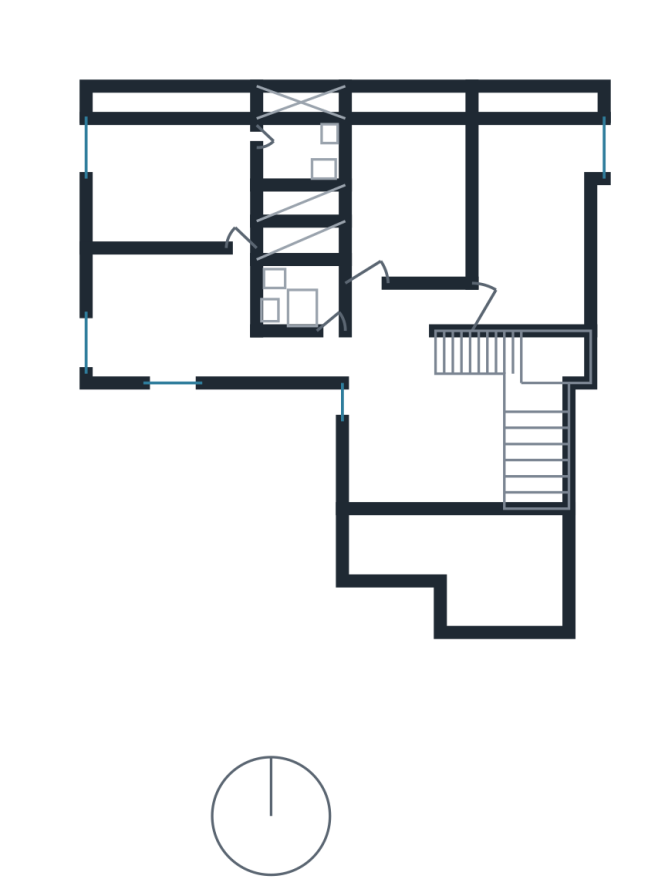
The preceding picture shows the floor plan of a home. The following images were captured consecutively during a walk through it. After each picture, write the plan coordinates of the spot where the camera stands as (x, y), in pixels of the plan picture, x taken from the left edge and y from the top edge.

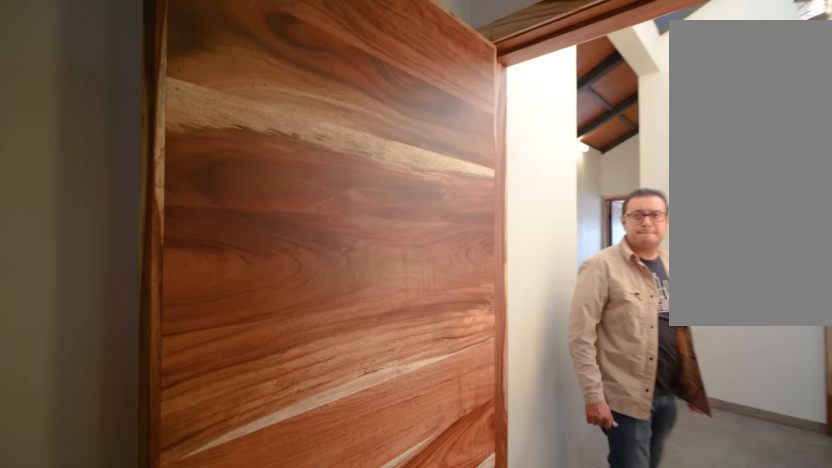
(540, 291)
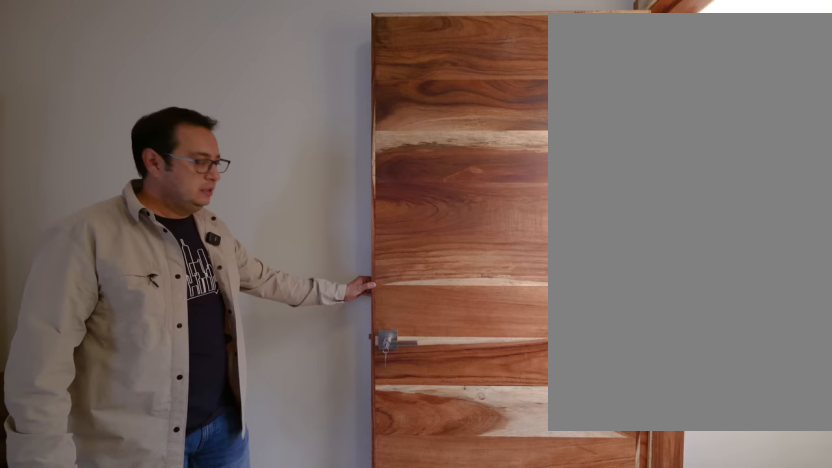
(509, 302)
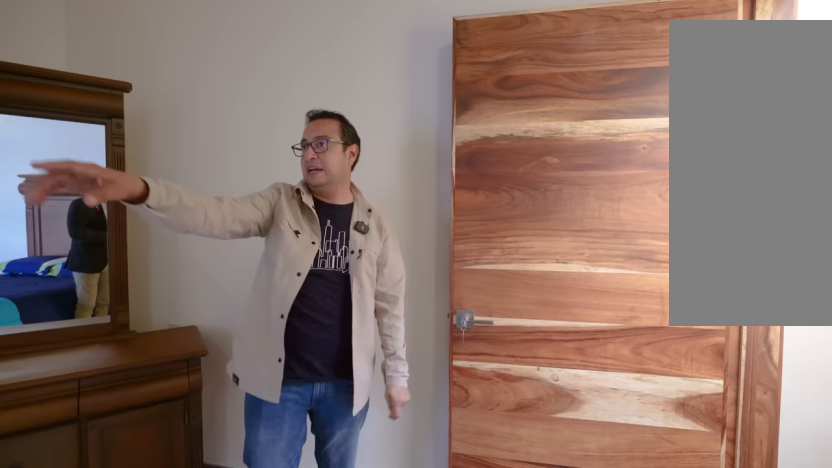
(510, 302)
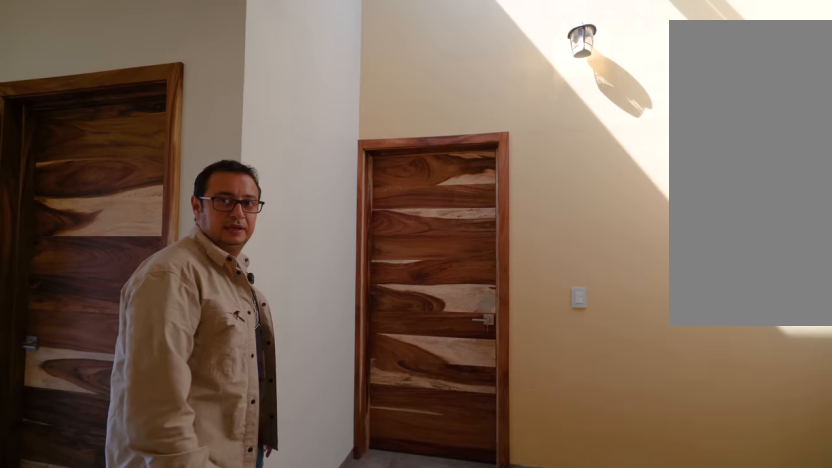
(409, 300)
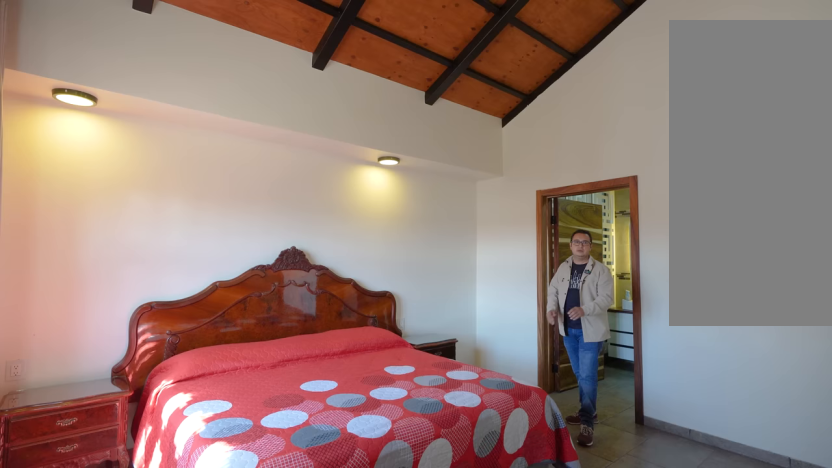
(221, 206)
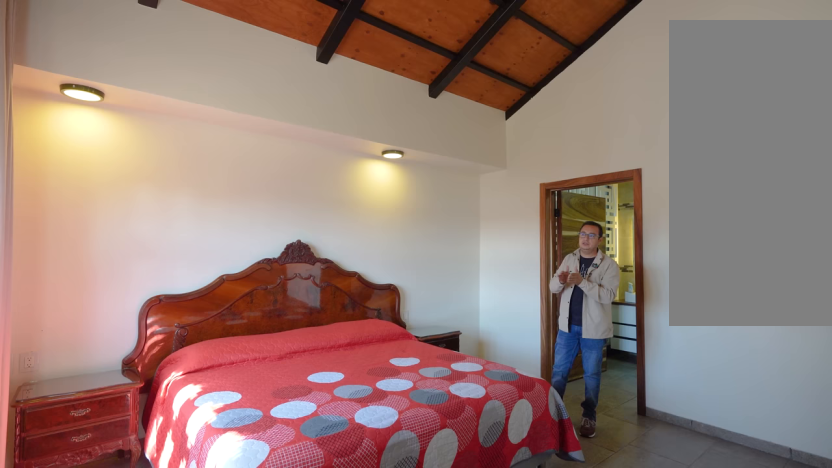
(176, 220)
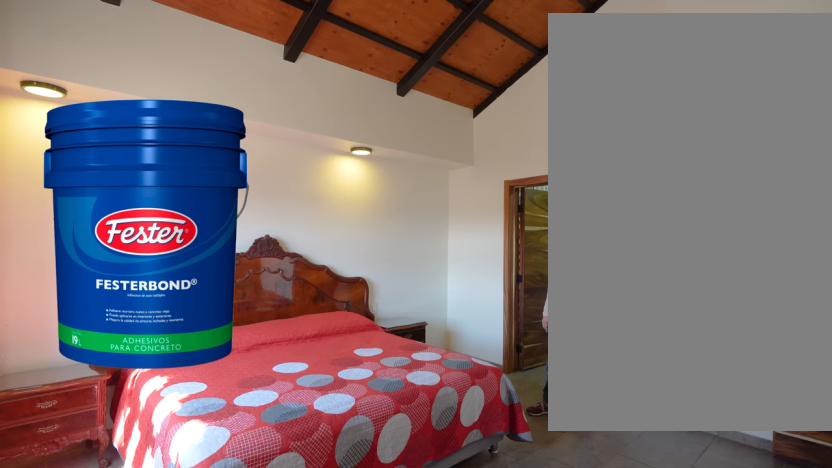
(175, 220)
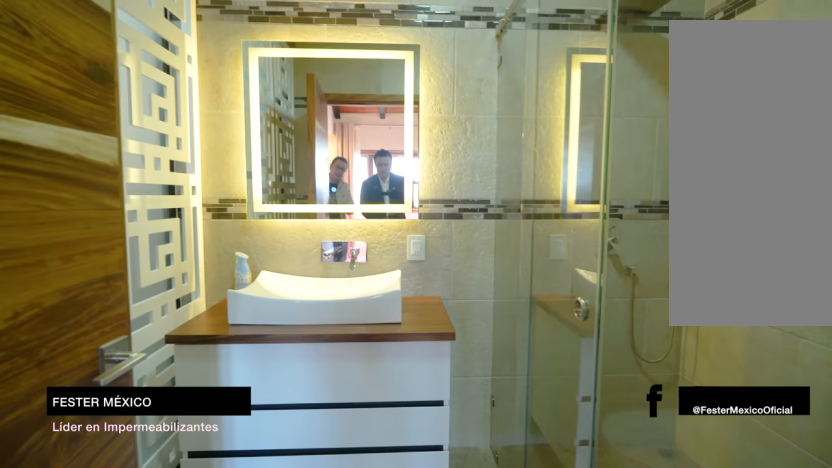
(231, 145)
